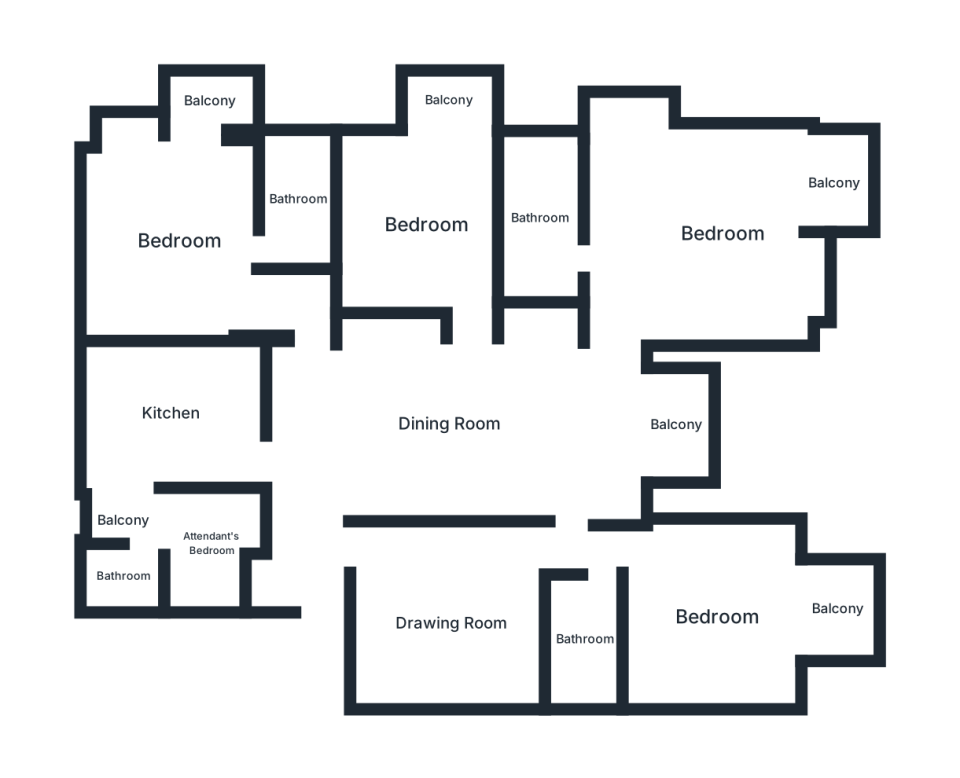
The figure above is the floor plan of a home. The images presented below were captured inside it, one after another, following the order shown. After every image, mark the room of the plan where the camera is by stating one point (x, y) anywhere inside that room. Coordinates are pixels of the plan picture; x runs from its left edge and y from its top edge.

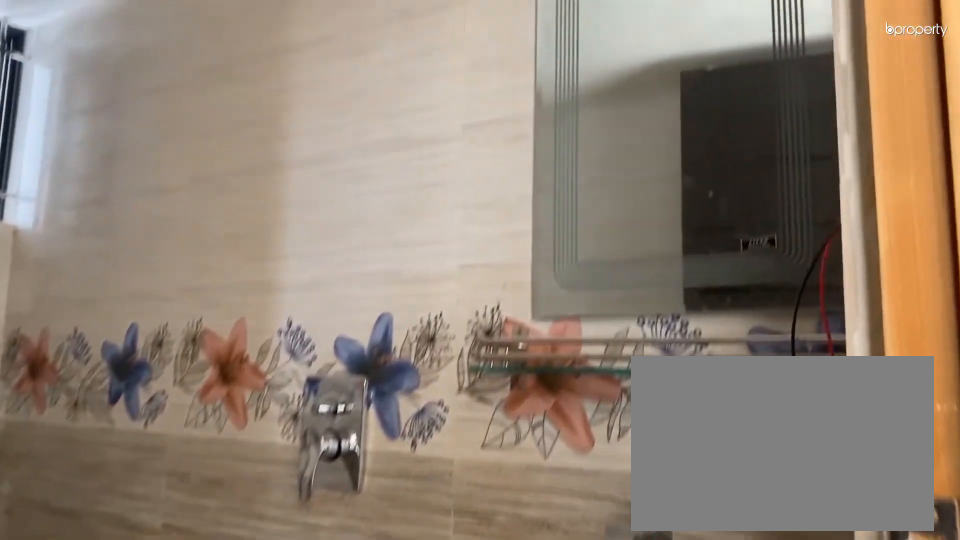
(584, 637)
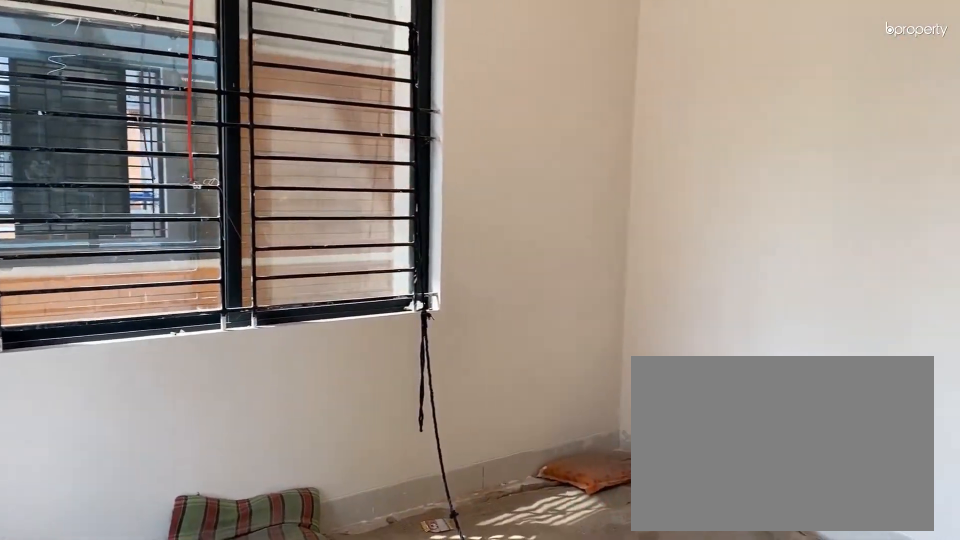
(710, 615)
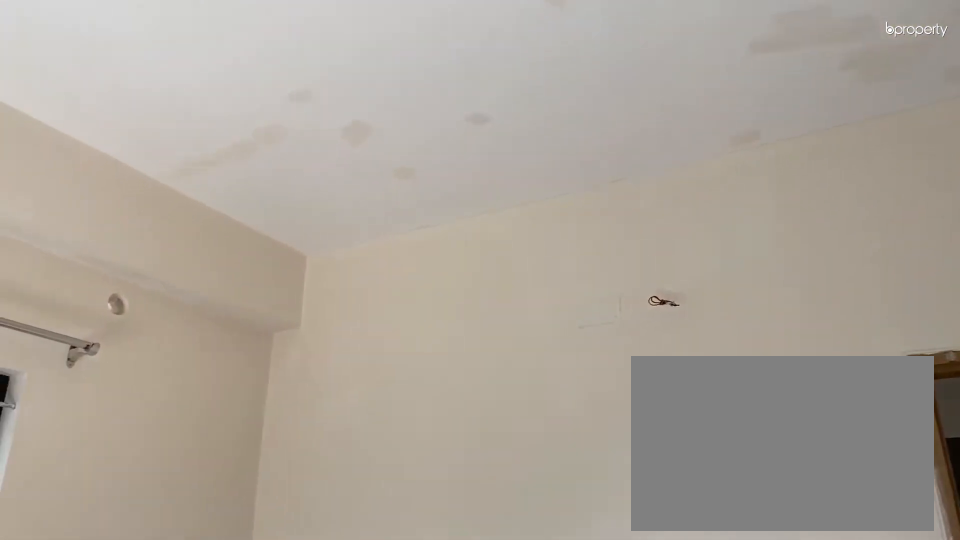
(710, 615)
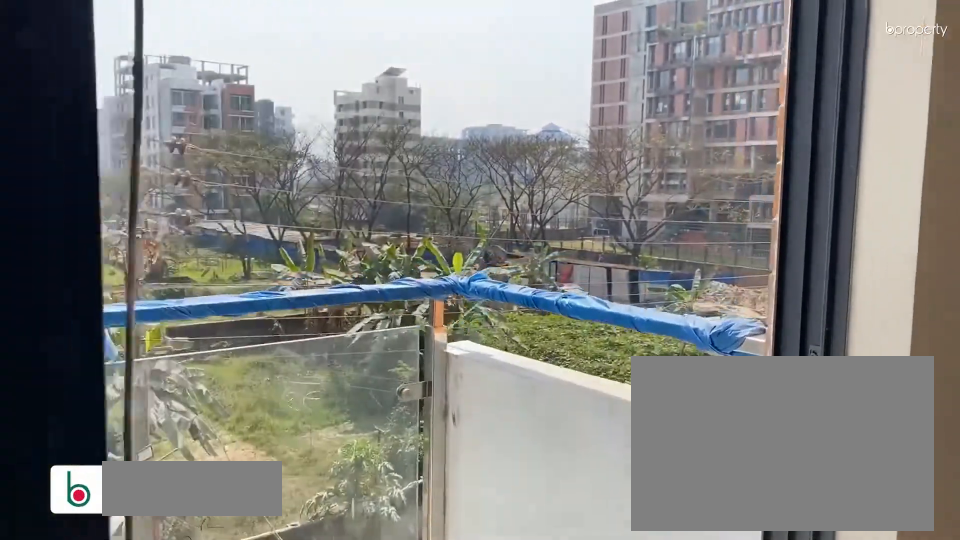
(840, 608)
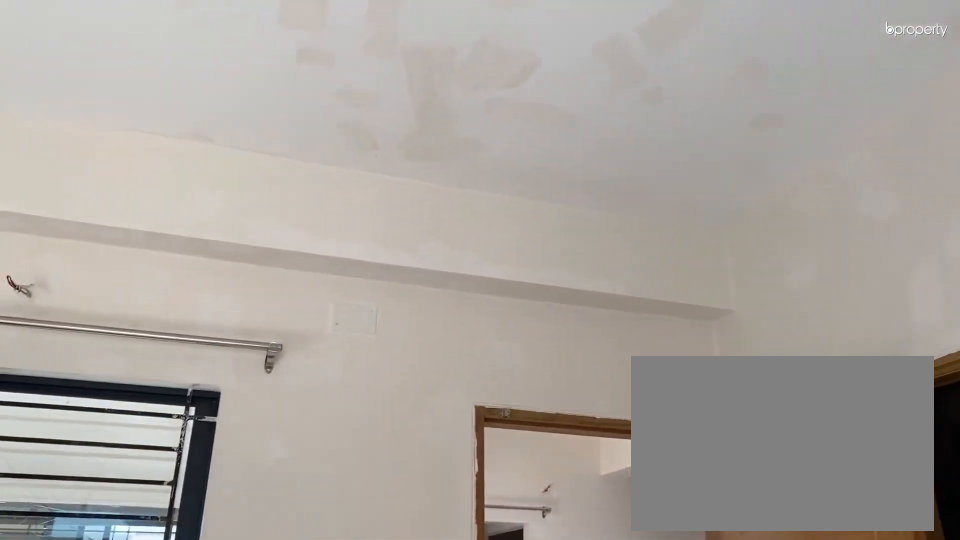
(720, 231)
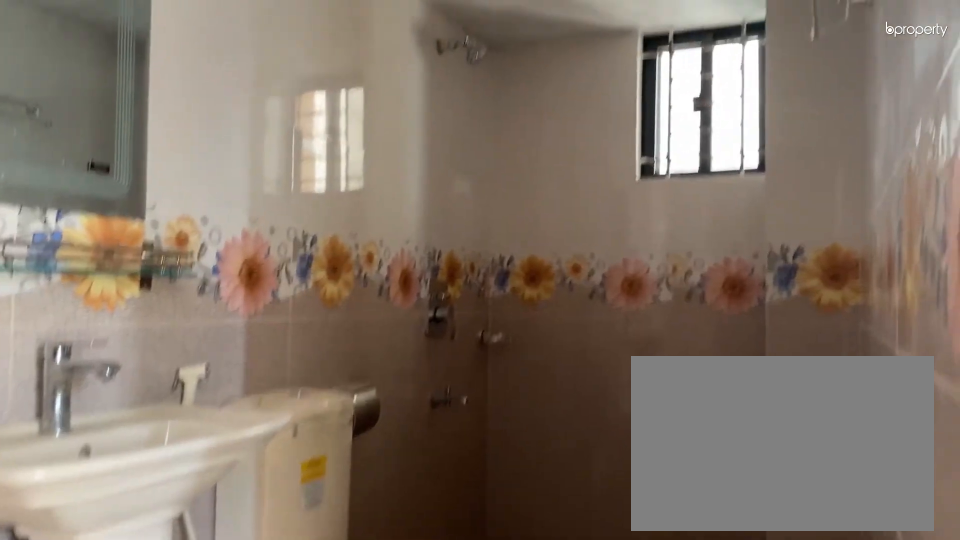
(541, 217)
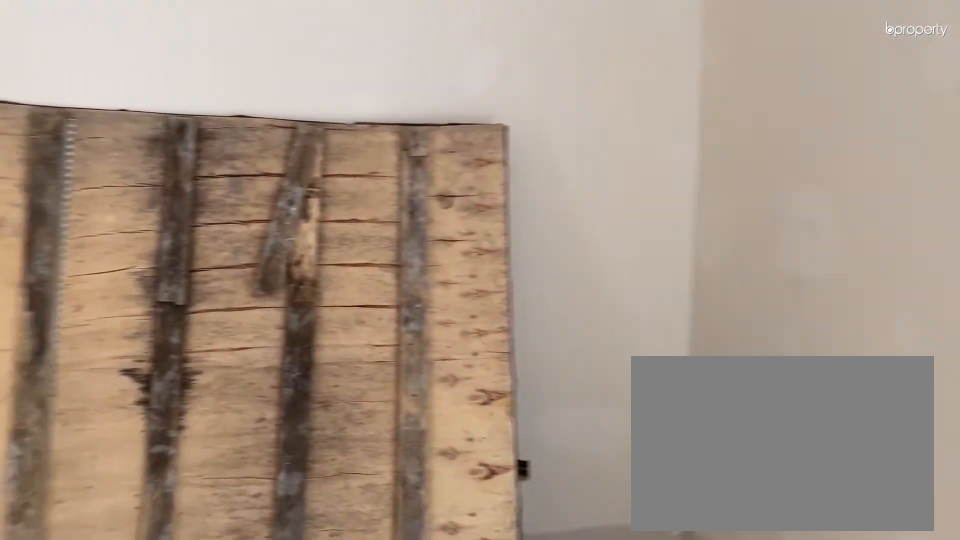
(425, 223)
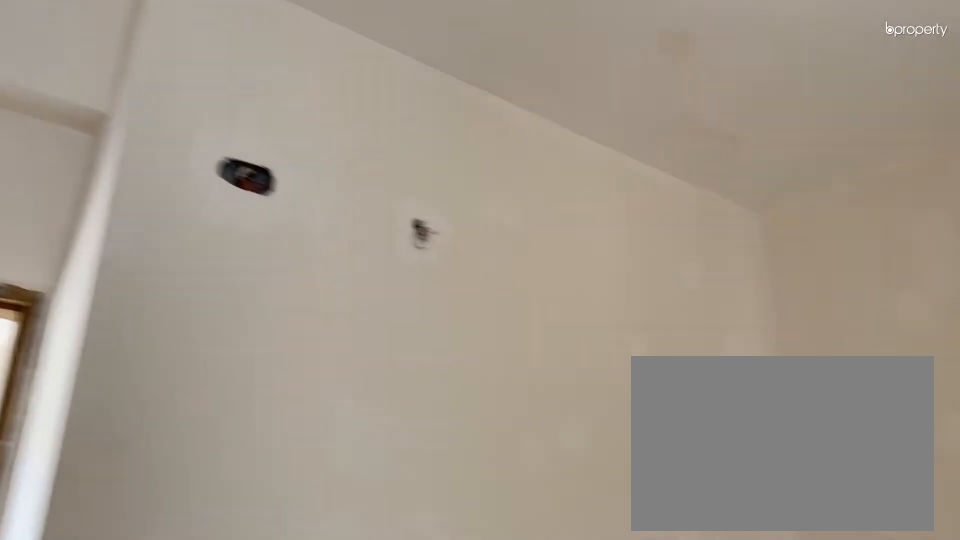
(425, 223)
